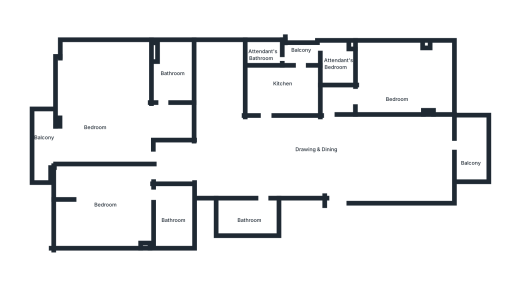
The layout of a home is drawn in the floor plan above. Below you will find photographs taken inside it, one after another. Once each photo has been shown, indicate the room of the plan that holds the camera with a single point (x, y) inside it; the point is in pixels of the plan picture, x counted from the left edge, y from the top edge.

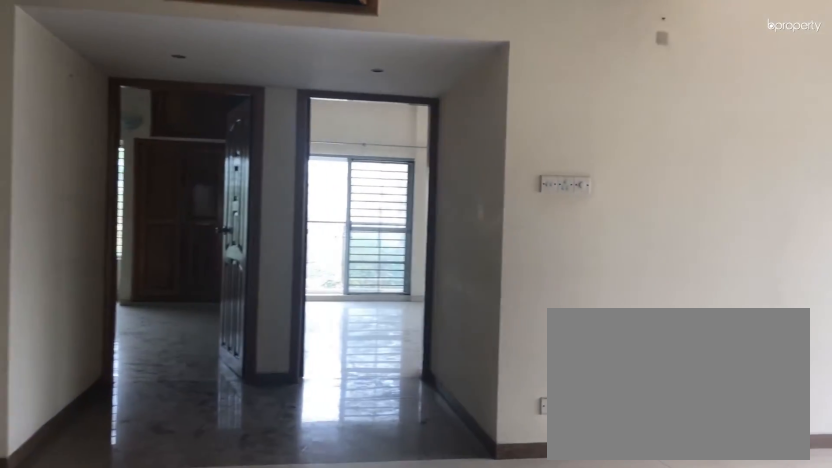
(317, 152)
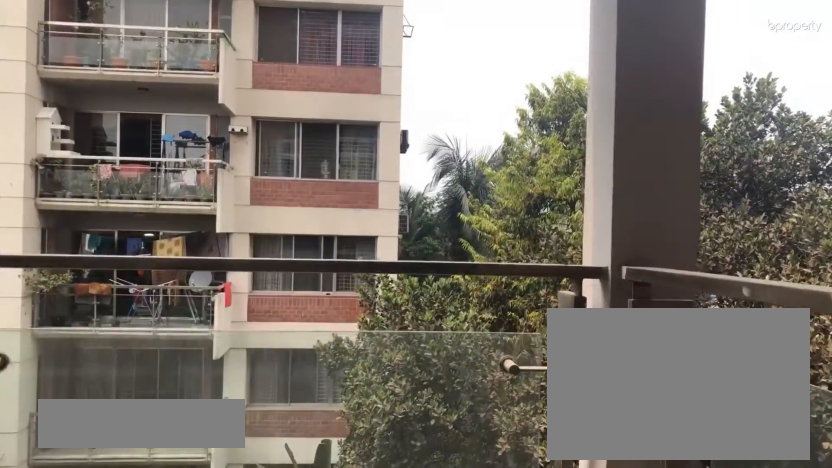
(472, 157)
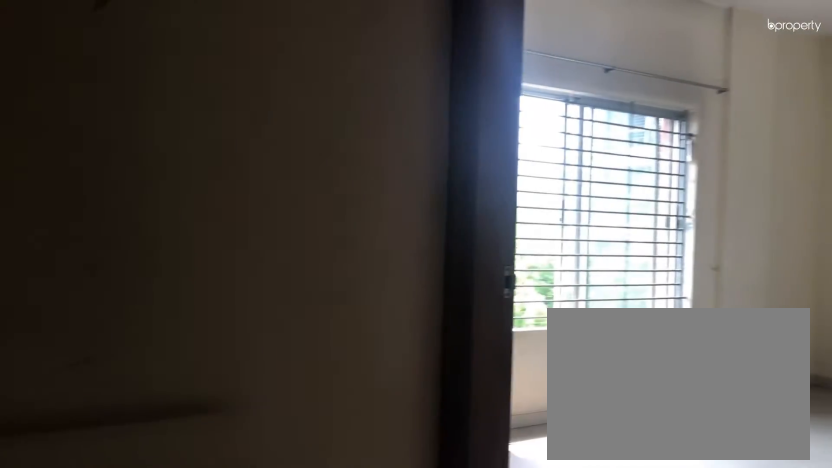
(357, 99)
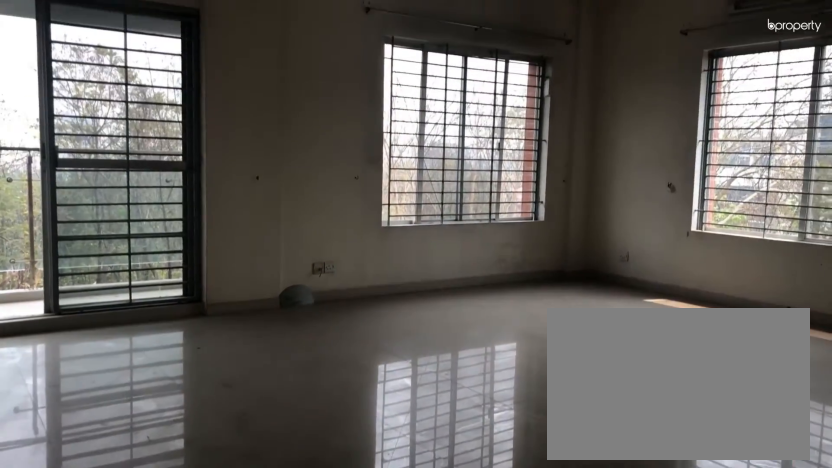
(97, 114)
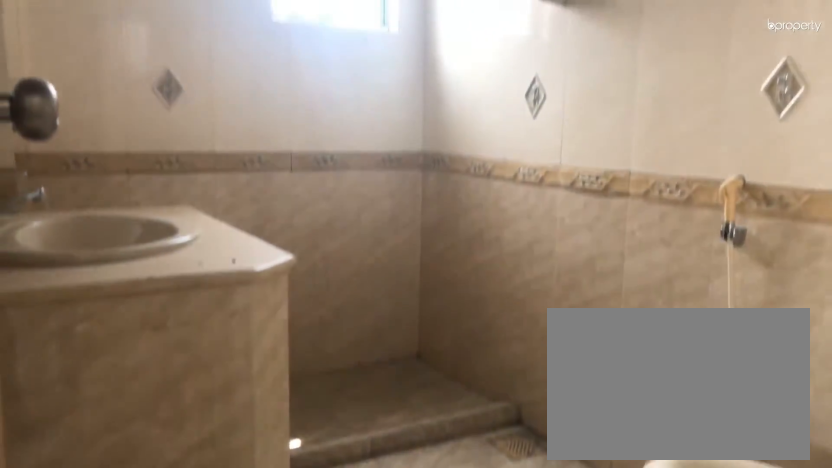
(172, 67)
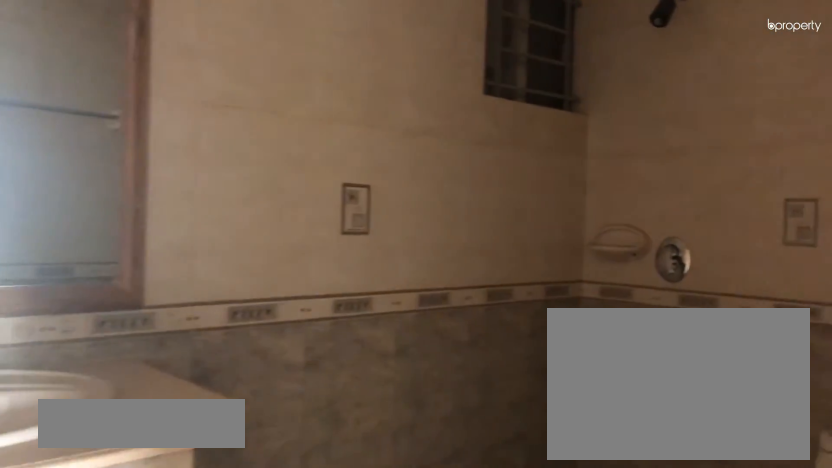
(176, 216)
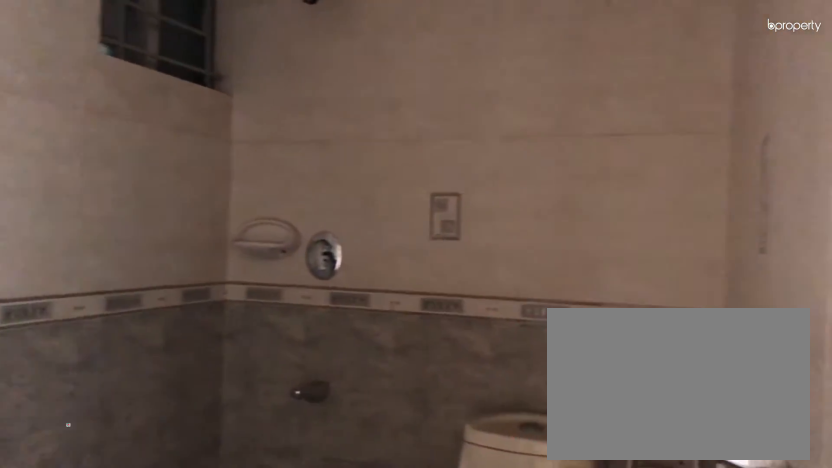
(176, 216)
